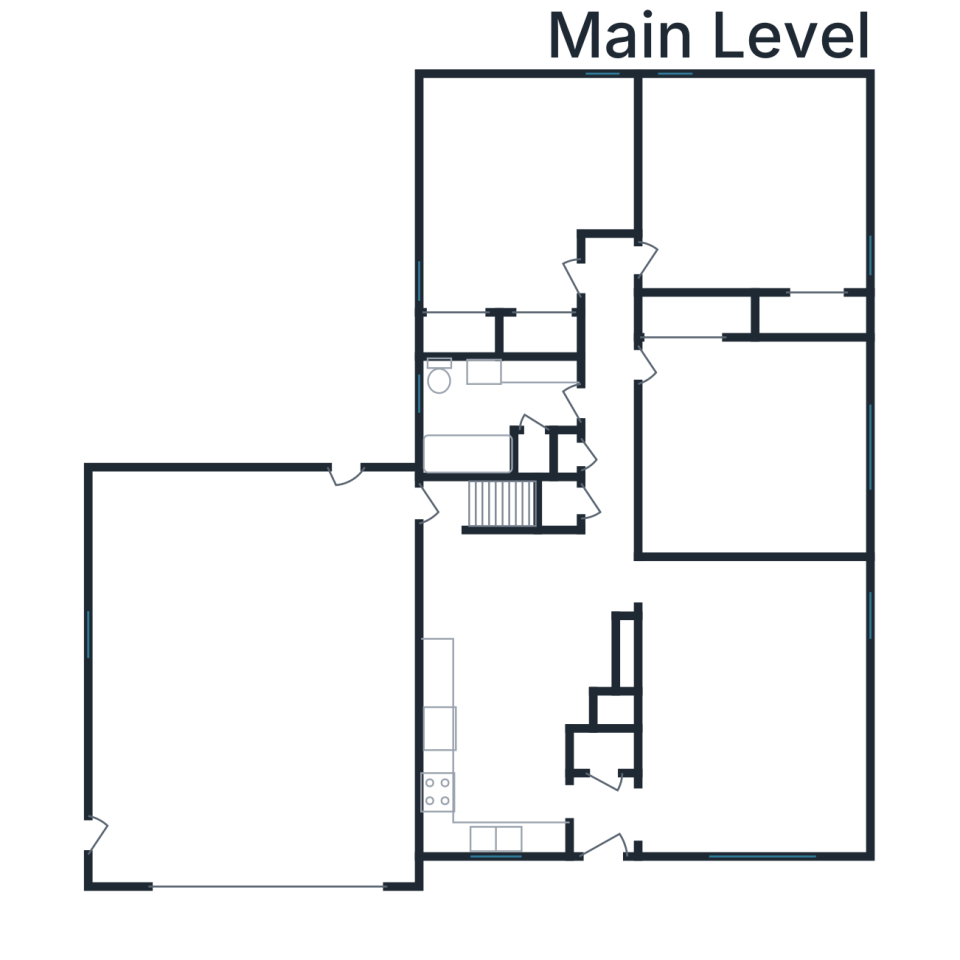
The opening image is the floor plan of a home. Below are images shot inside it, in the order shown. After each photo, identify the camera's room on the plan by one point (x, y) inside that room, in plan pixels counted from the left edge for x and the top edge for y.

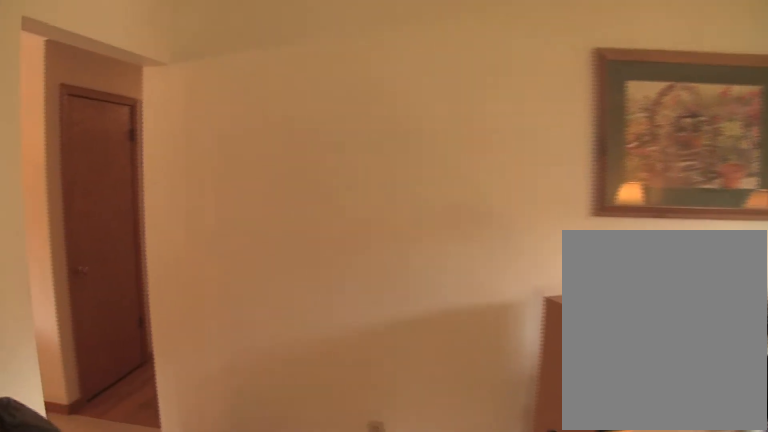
(749, 706)
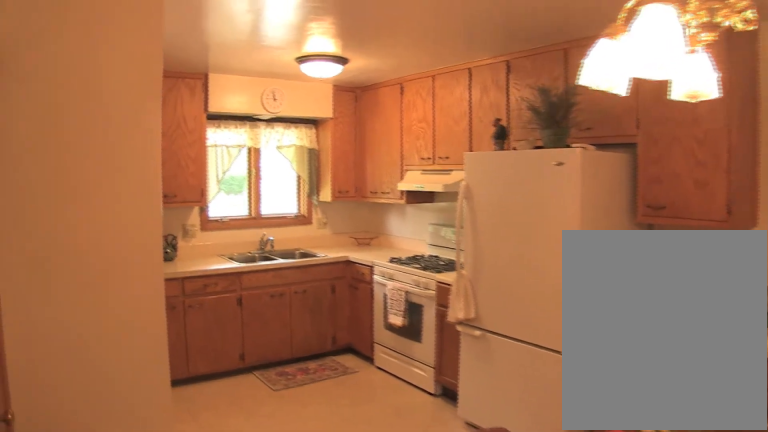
(512, 679)
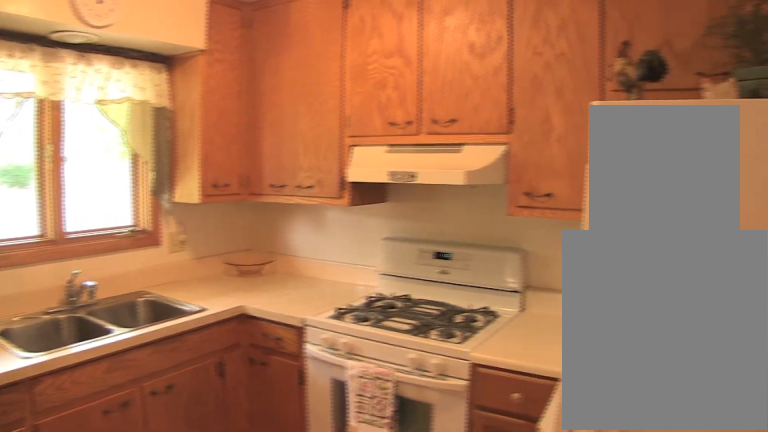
(512, 679)
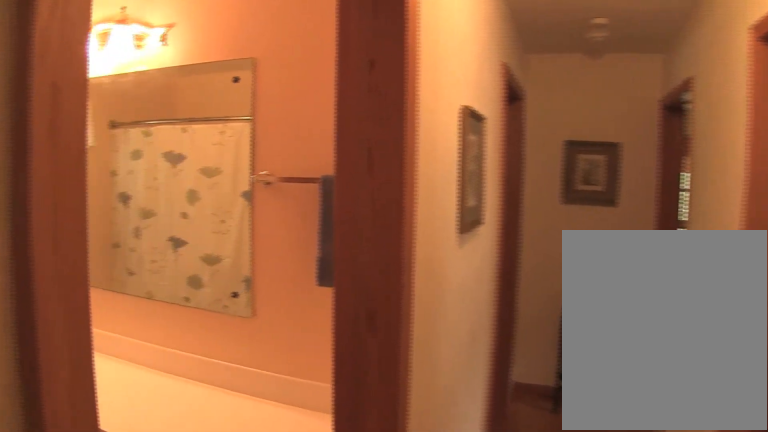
(609, 382)
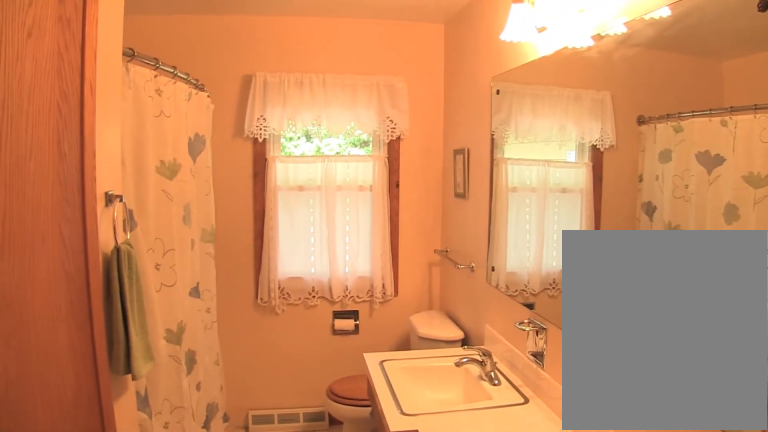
(492, 410)
